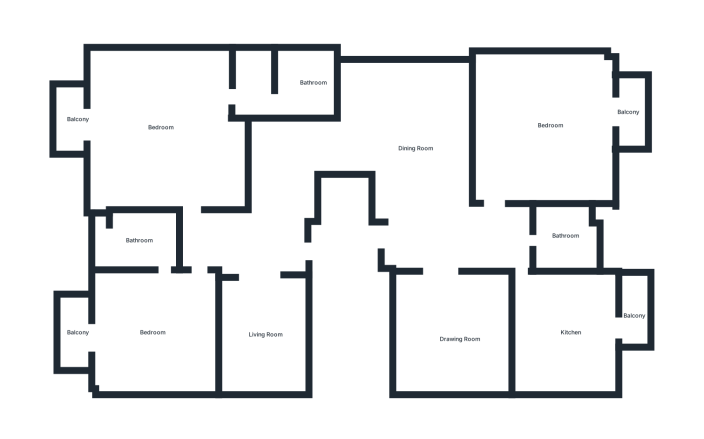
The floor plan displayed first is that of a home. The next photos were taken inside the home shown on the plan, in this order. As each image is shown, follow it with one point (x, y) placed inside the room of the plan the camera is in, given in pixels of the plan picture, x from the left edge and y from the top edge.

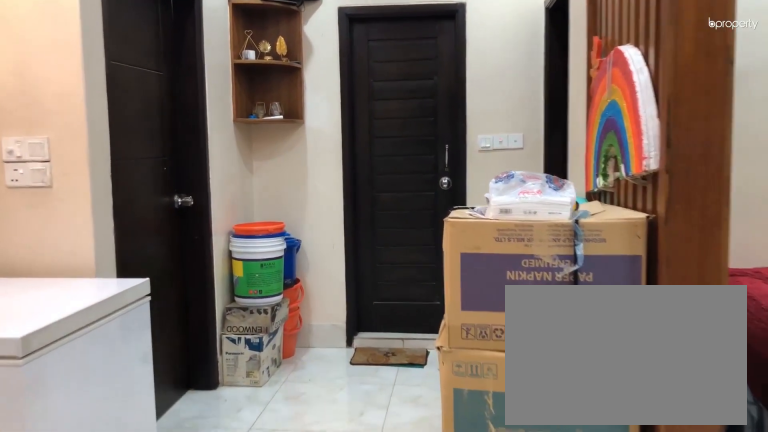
(437, 233)
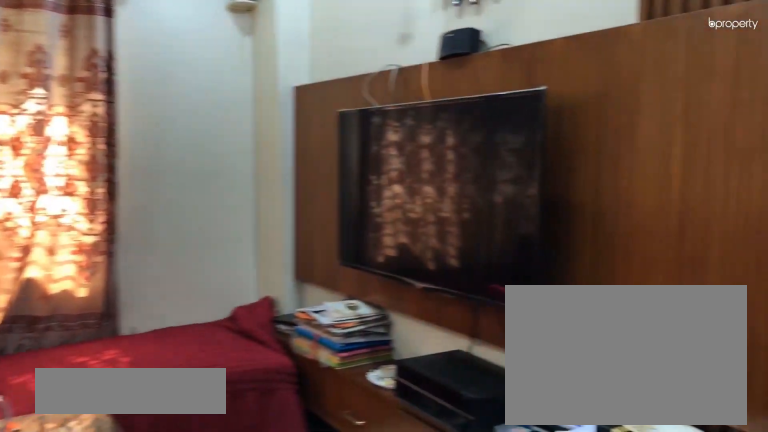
(449, 324)
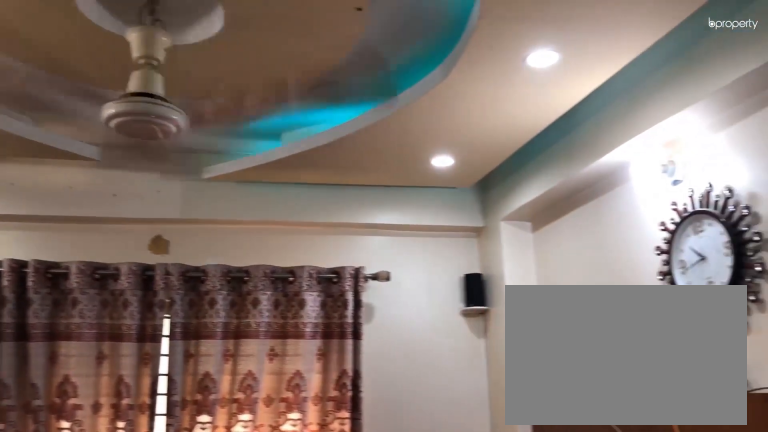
(447, 316)
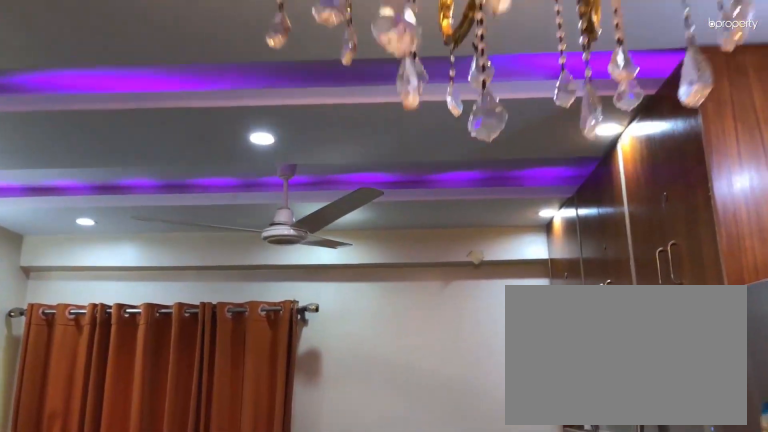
(409, 130)
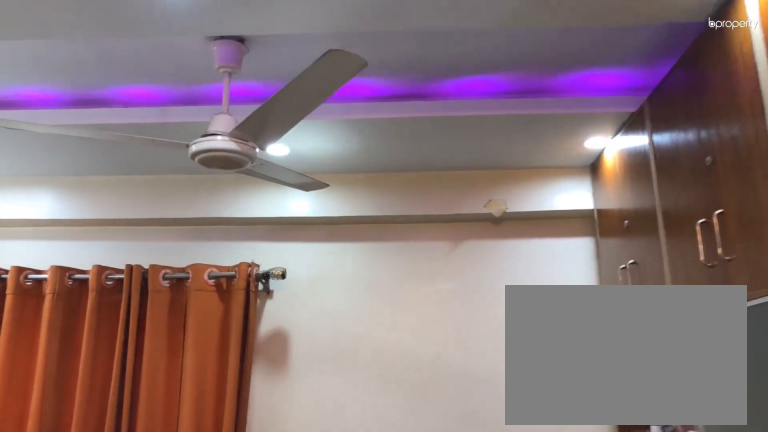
(409, 130)
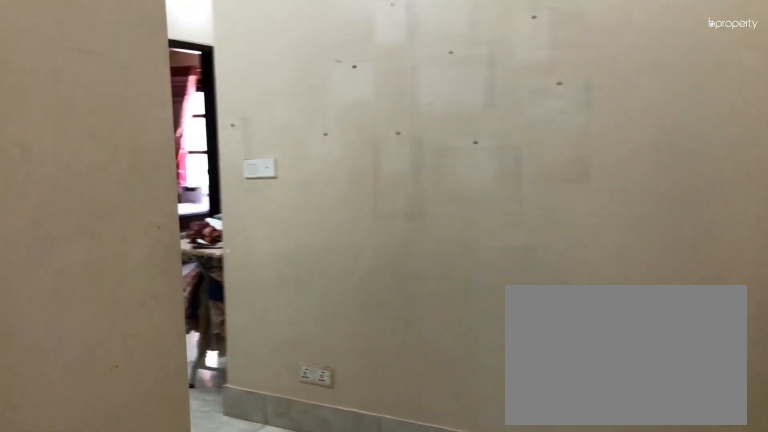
(284, 156)
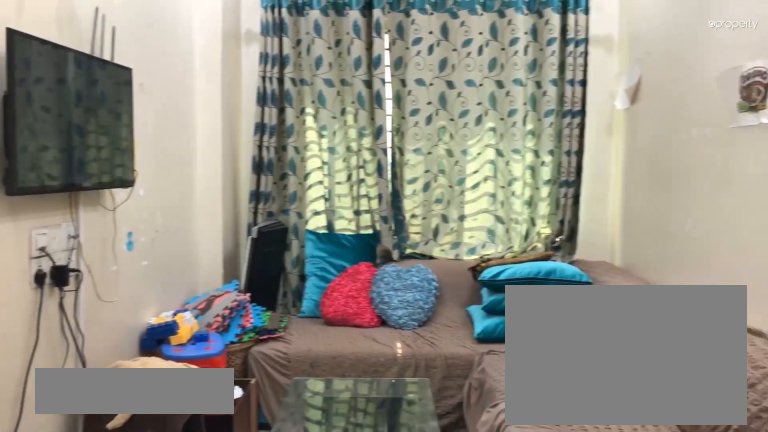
(262, 331)
